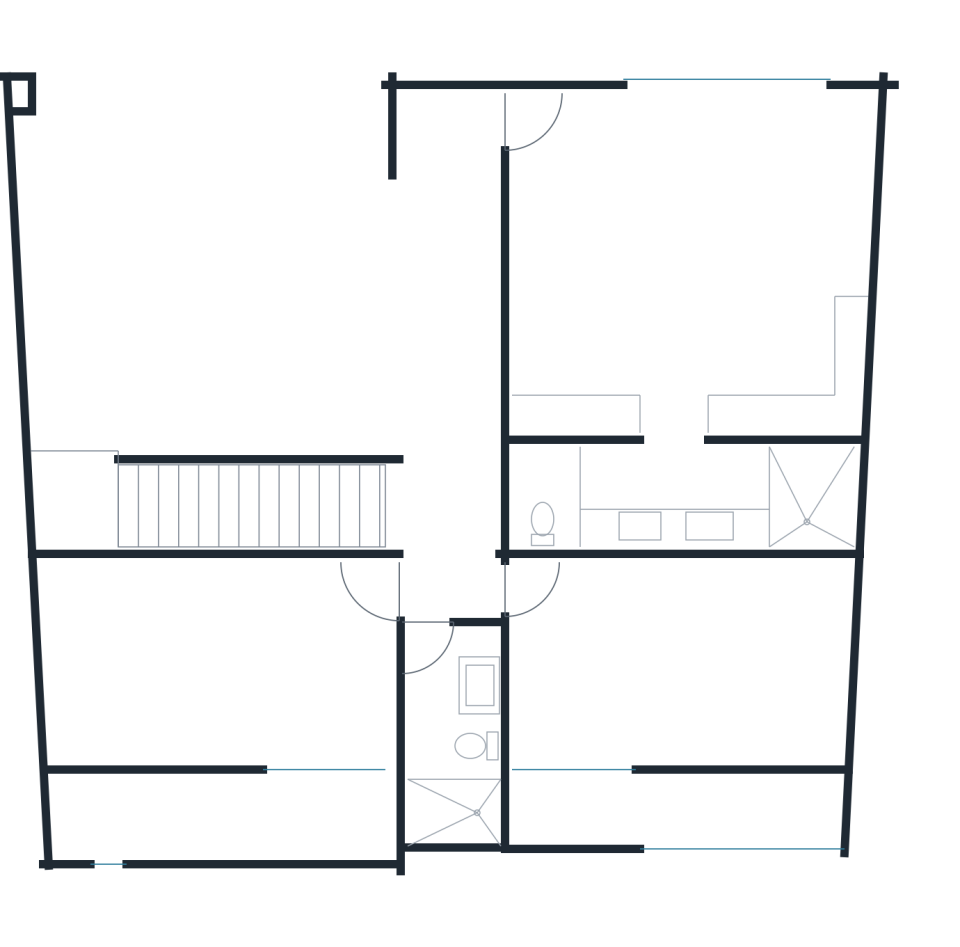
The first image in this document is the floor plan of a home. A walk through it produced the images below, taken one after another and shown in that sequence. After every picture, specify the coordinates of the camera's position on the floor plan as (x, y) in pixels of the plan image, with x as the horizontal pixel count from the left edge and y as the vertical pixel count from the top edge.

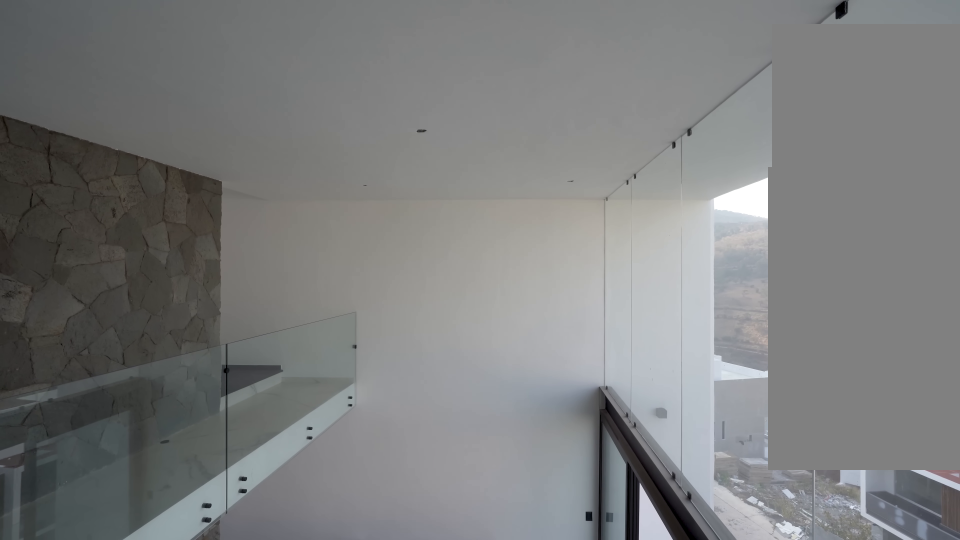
(416, 236)
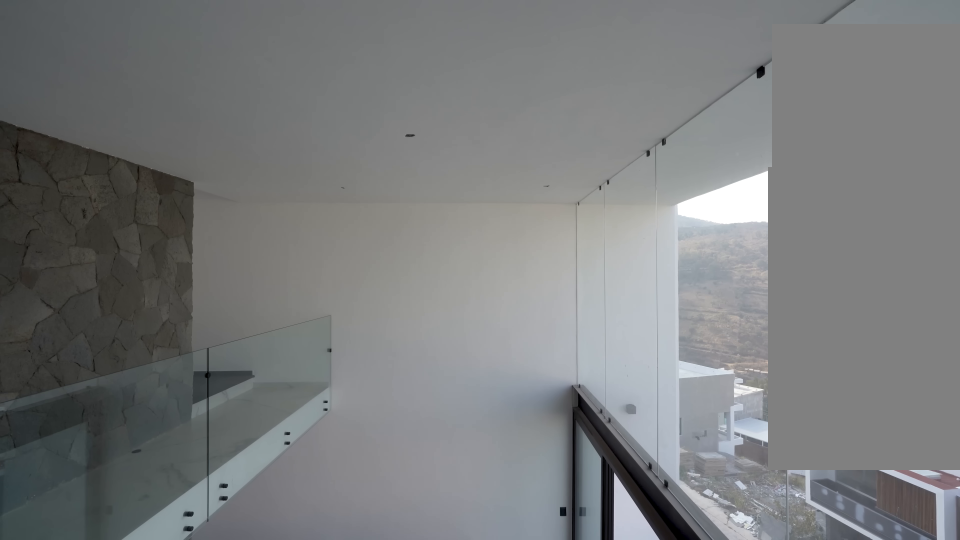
(410, 231)
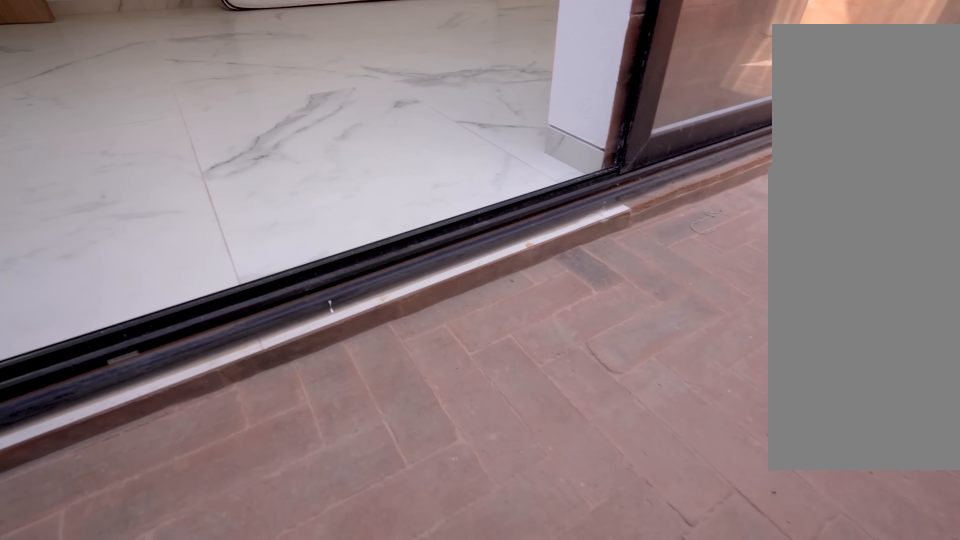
(640, 809)
